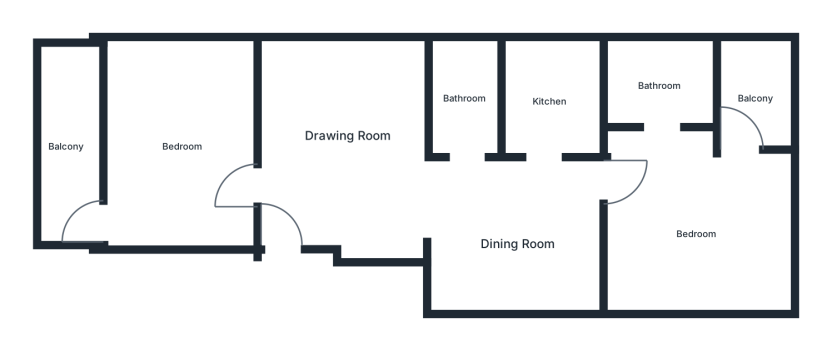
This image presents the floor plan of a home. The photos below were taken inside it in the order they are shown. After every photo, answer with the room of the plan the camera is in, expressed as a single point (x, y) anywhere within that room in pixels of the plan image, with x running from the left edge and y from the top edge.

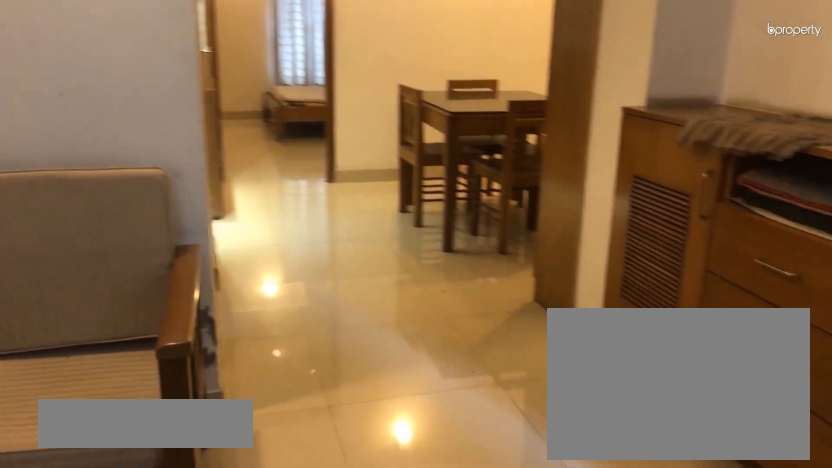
(349, 135)
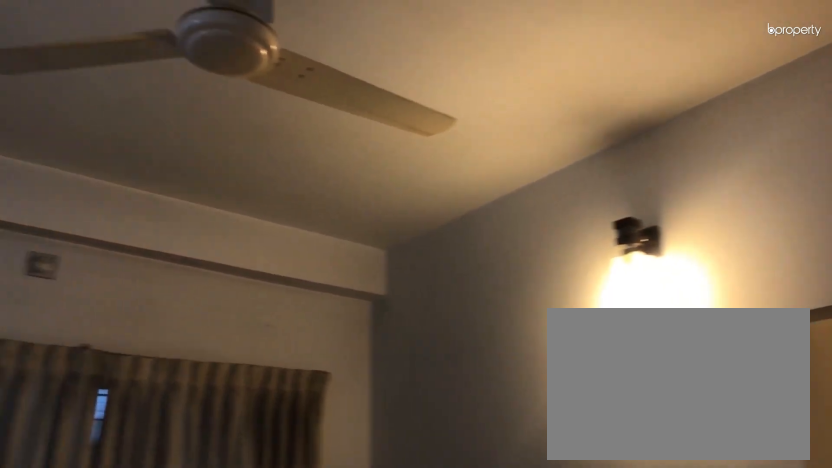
(350, 134)
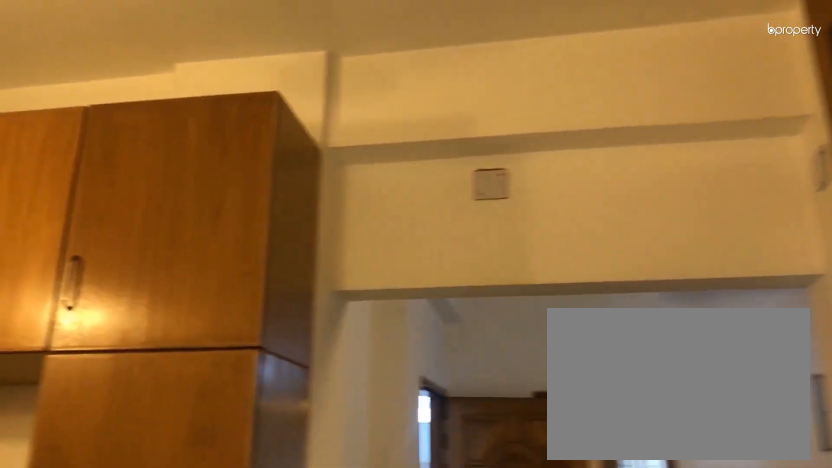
(514, 242)
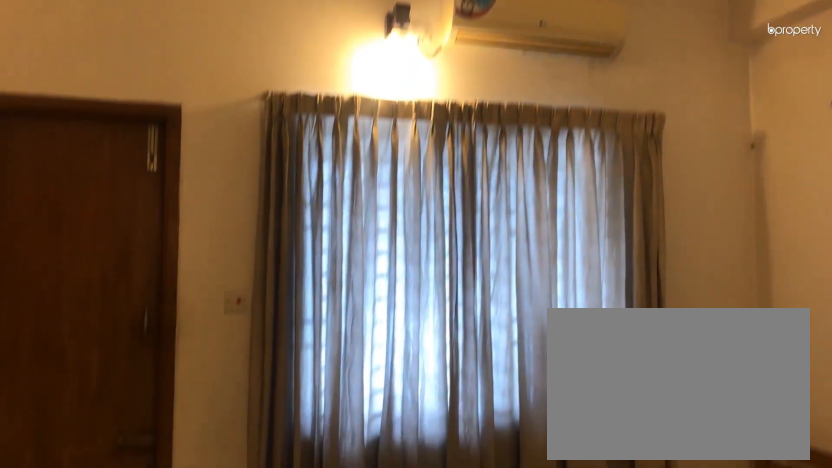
(180, 144)
